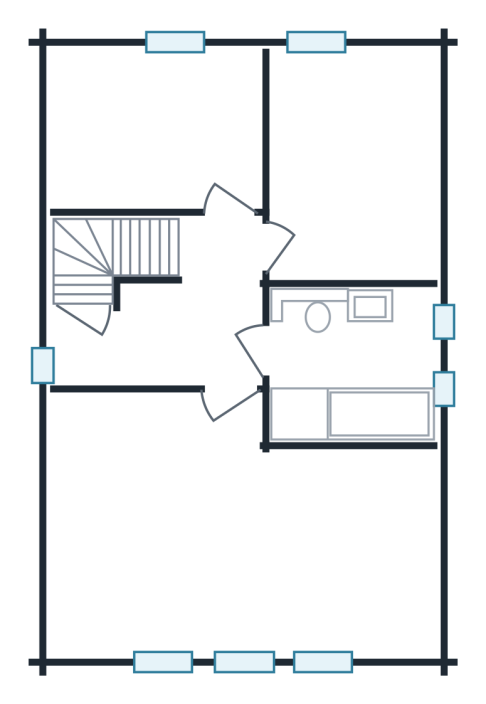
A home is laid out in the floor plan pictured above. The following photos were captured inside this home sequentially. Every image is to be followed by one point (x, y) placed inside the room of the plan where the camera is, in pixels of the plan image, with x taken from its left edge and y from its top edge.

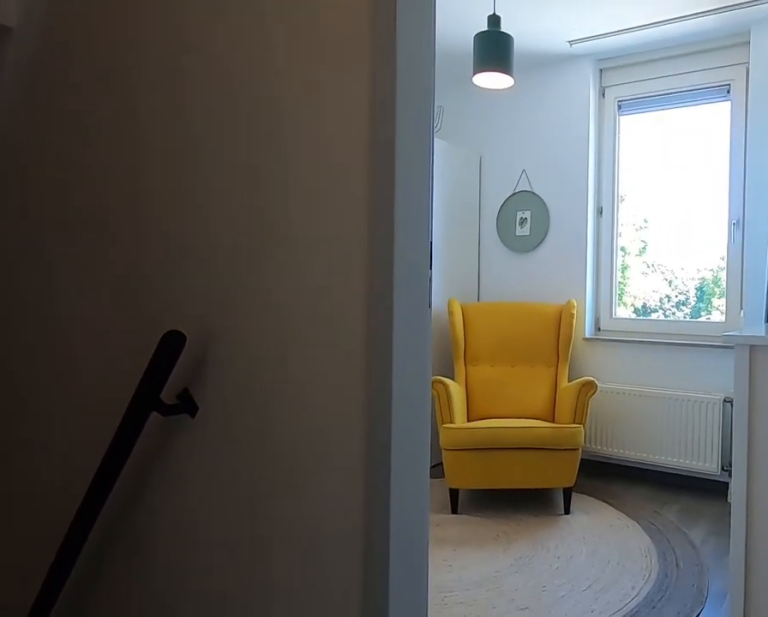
(175, 318)
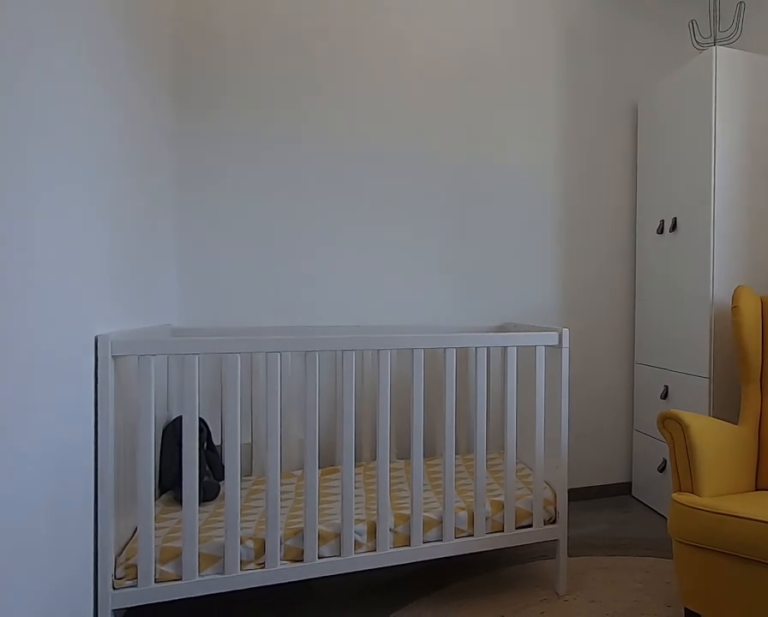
(157, 131)
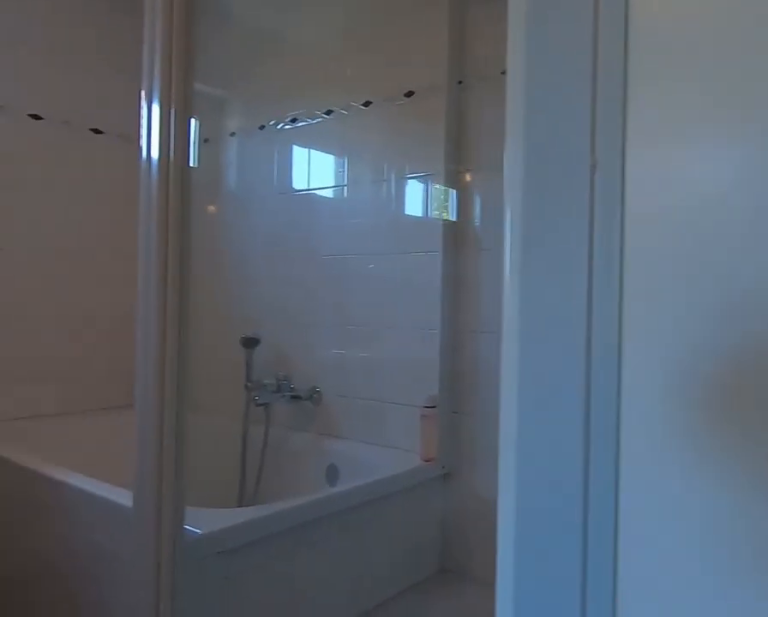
(175, 318)
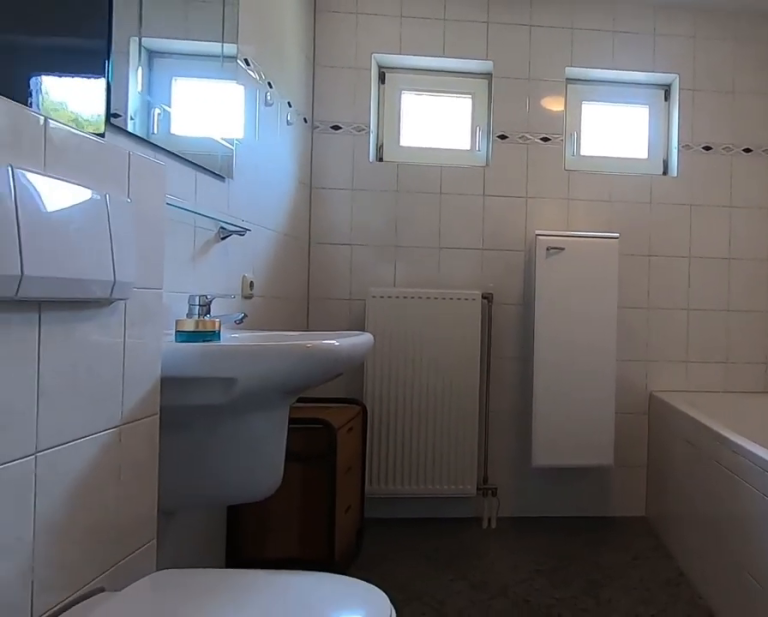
(350, 363)
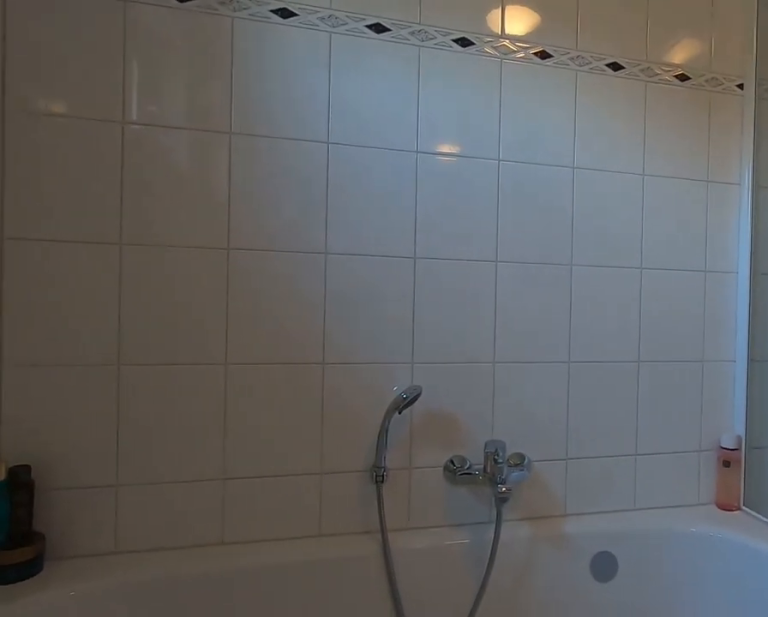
(350, 363)
